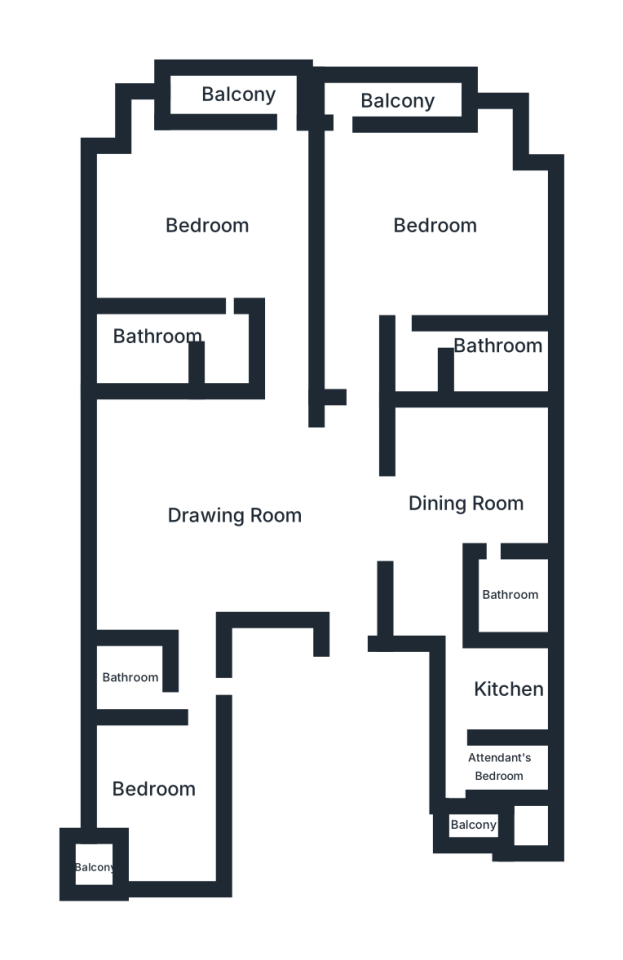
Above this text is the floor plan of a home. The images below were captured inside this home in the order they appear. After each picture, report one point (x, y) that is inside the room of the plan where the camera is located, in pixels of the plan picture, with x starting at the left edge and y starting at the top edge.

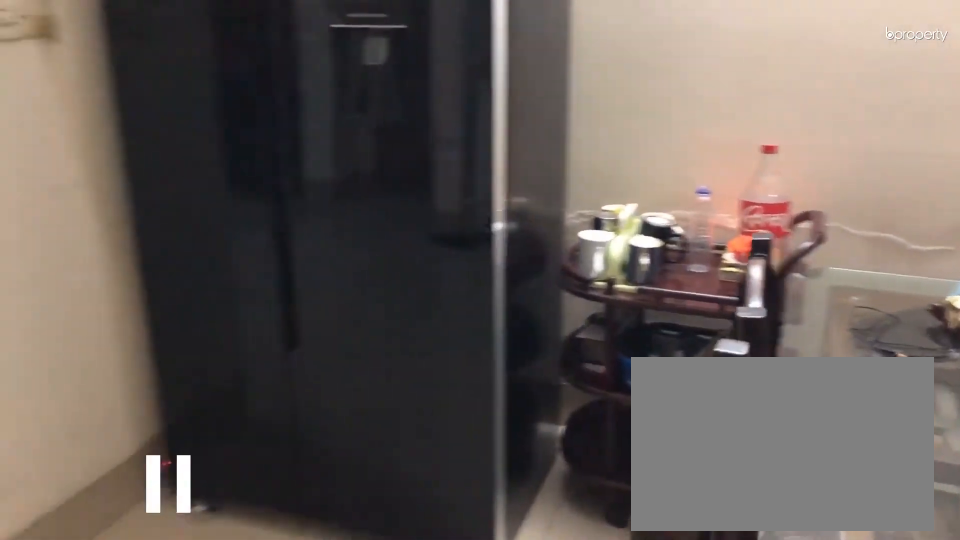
(469, 504)
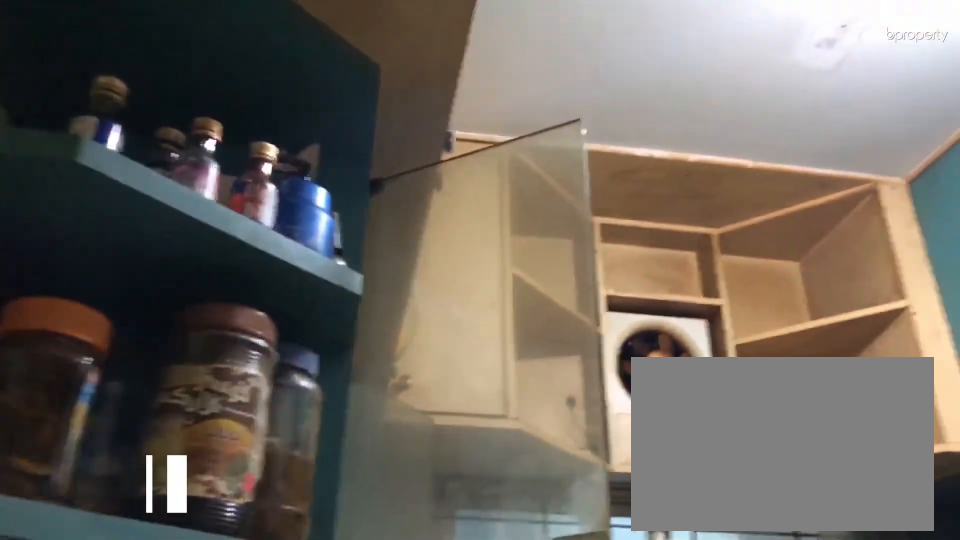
(498, 684)
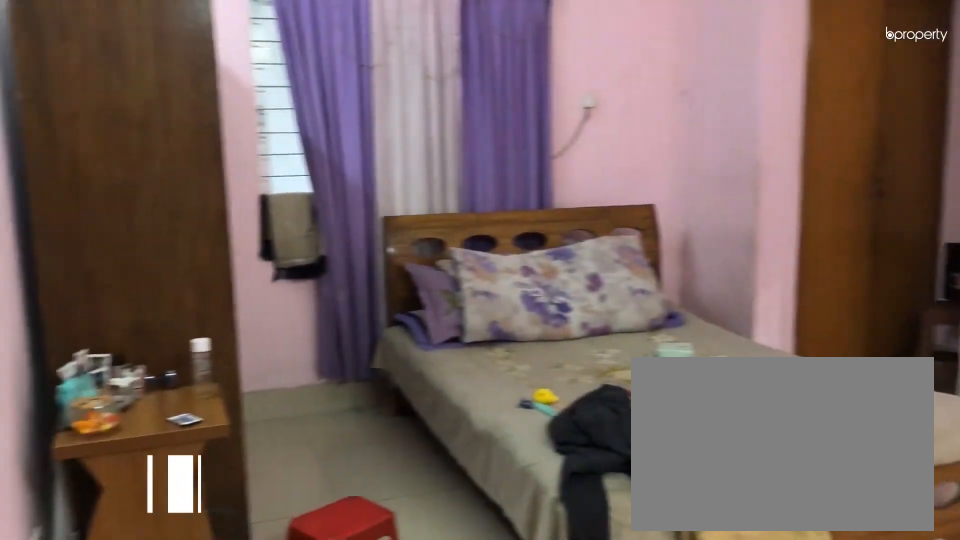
(209, 228)
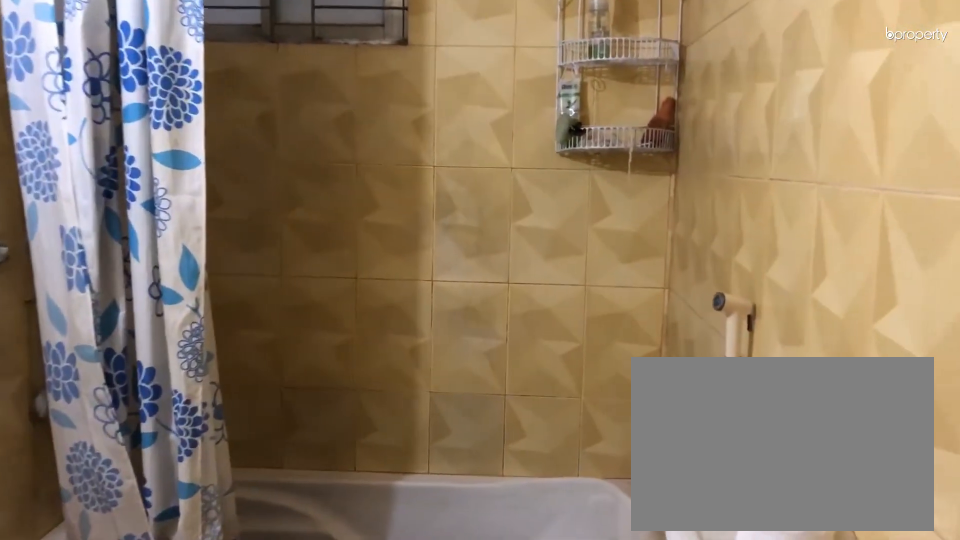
(159, 350)
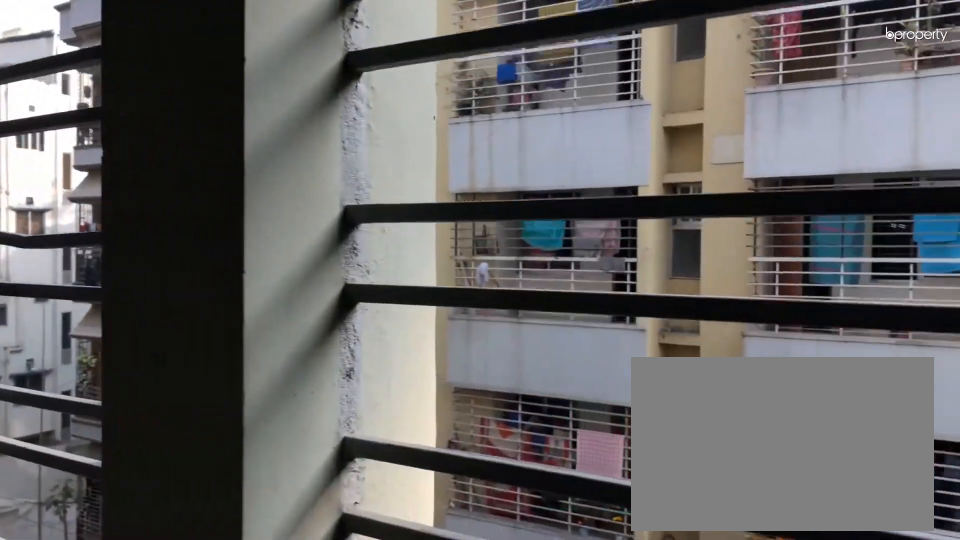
(243, 97)
